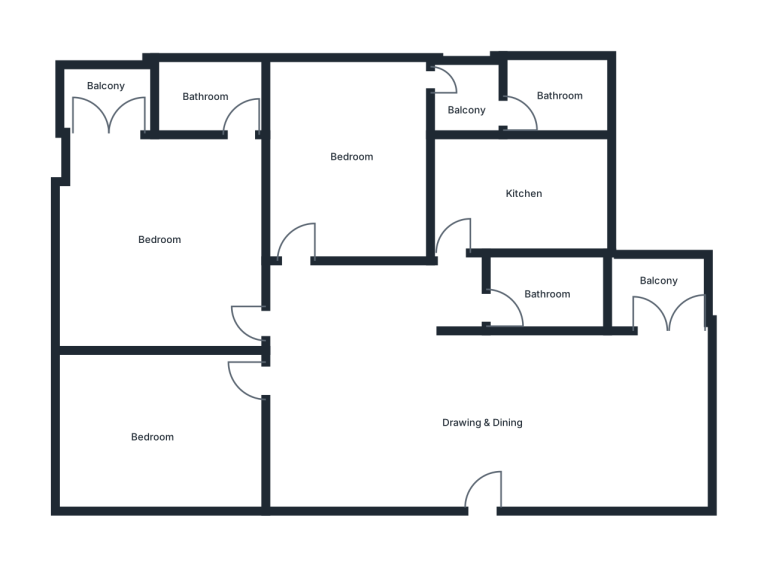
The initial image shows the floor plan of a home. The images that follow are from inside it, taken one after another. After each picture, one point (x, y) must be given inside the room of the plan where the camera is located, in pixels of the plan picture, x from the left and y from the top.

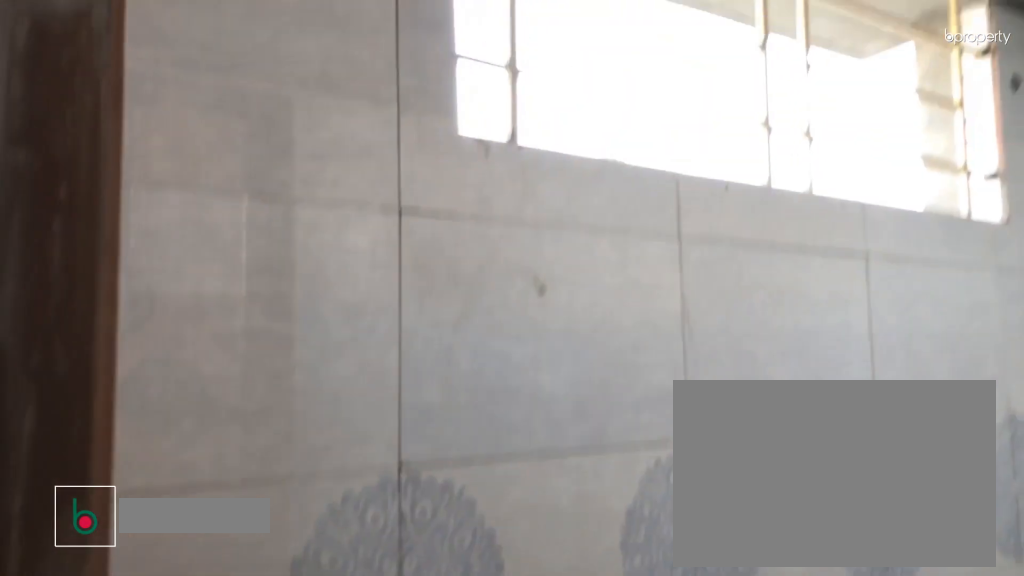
(559, 96)
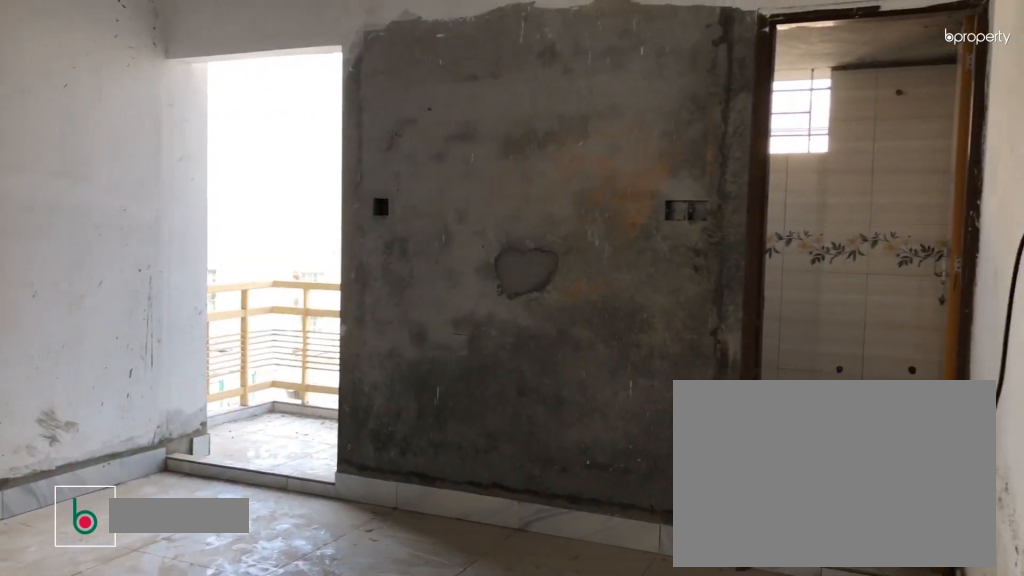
(162, 244)
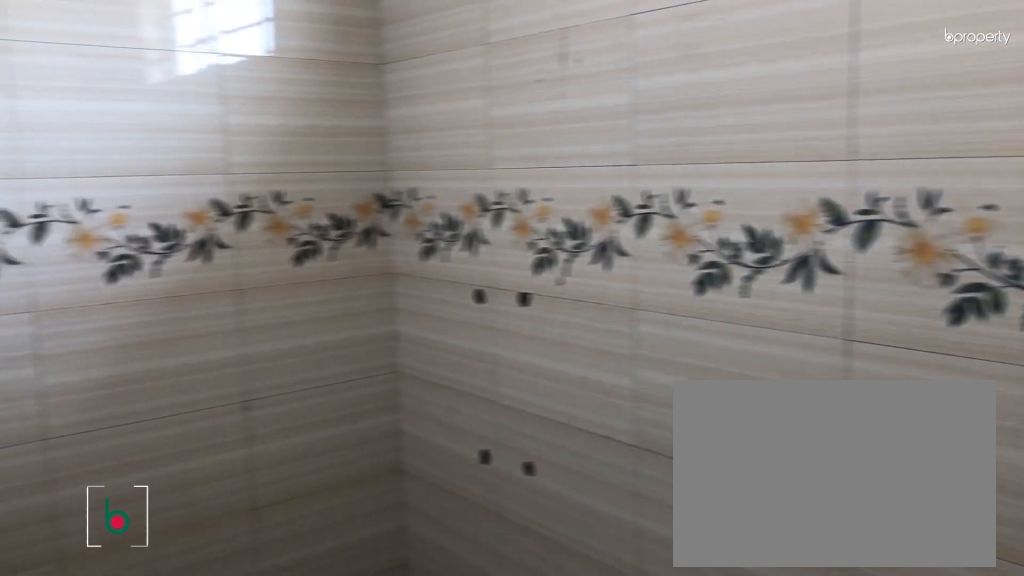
(207, 101)
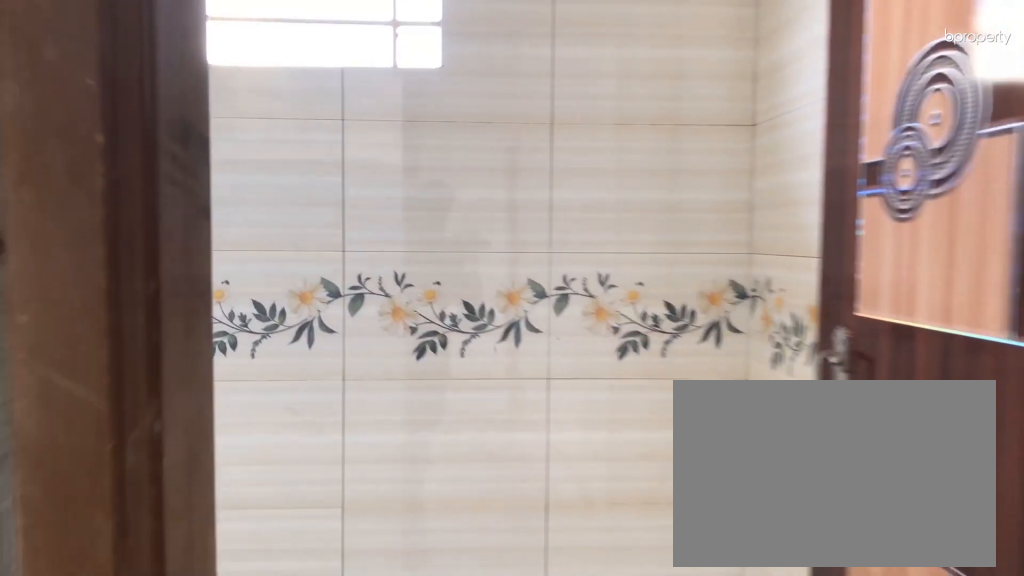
(207, 101)
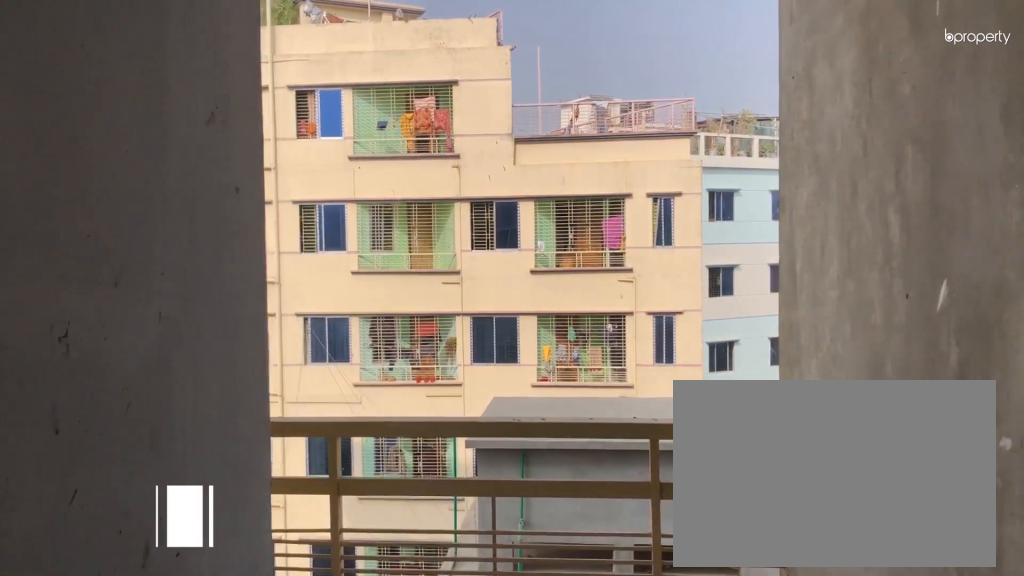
(106, 110)
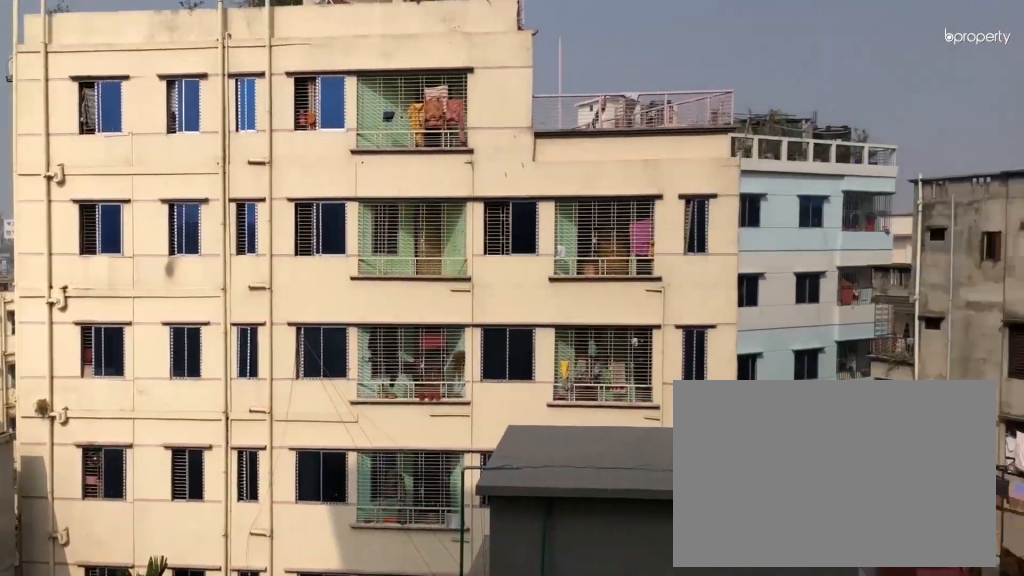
(106, 110)
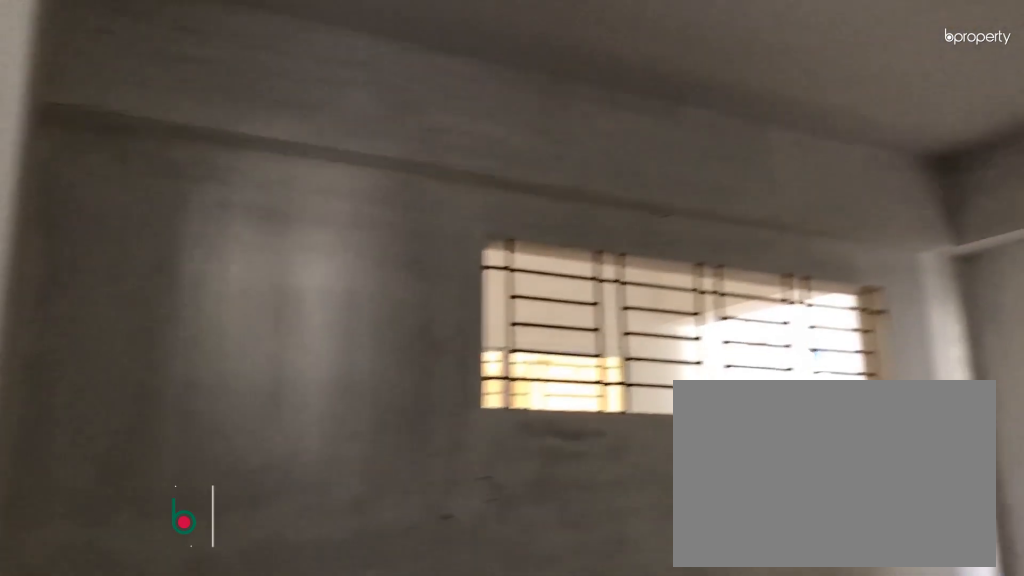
(151, 430)
